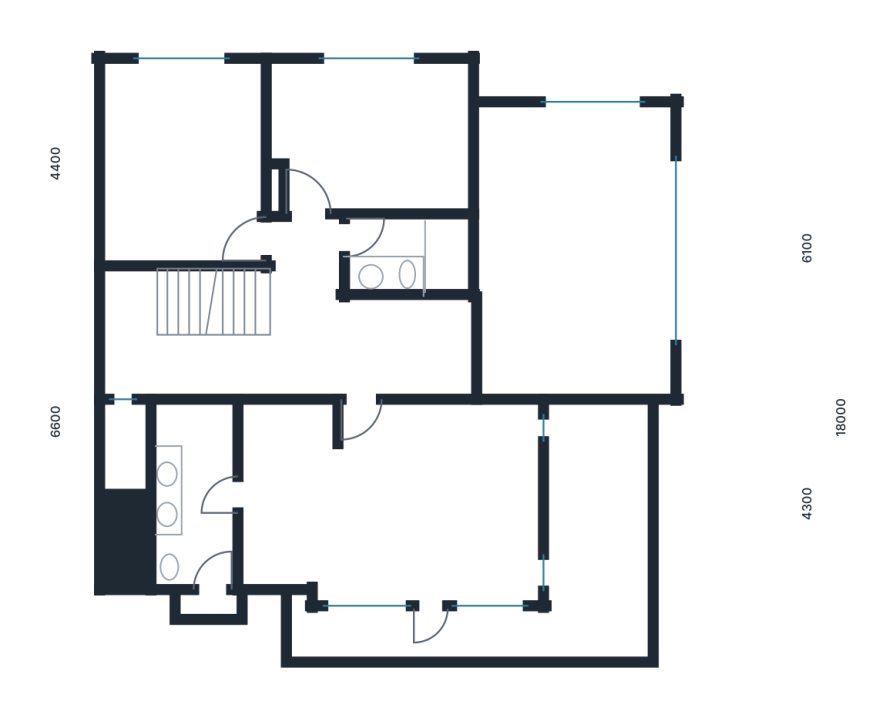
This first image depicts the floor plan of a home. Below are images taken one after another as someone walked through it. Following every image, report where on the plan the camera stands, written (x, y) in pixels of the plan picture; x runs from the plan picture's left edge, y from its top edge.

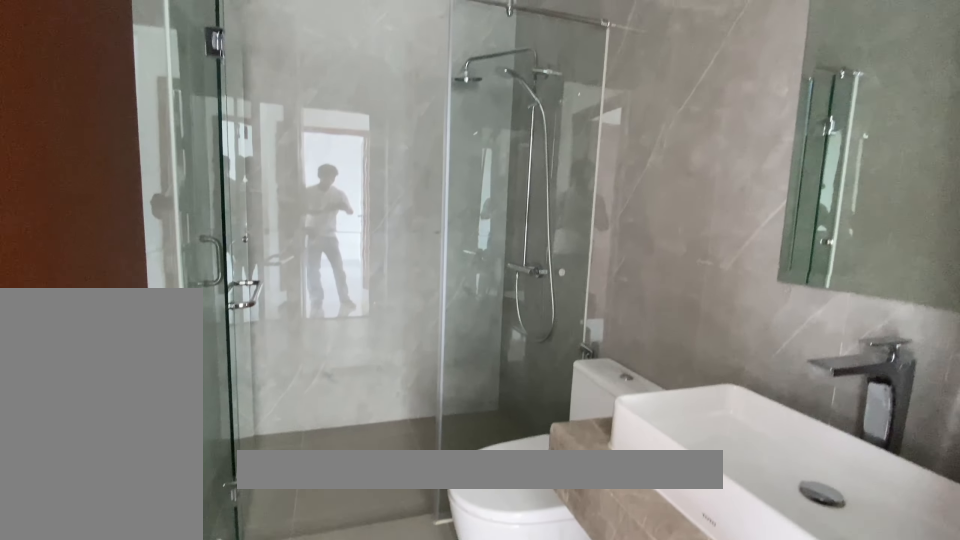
(426, 262)
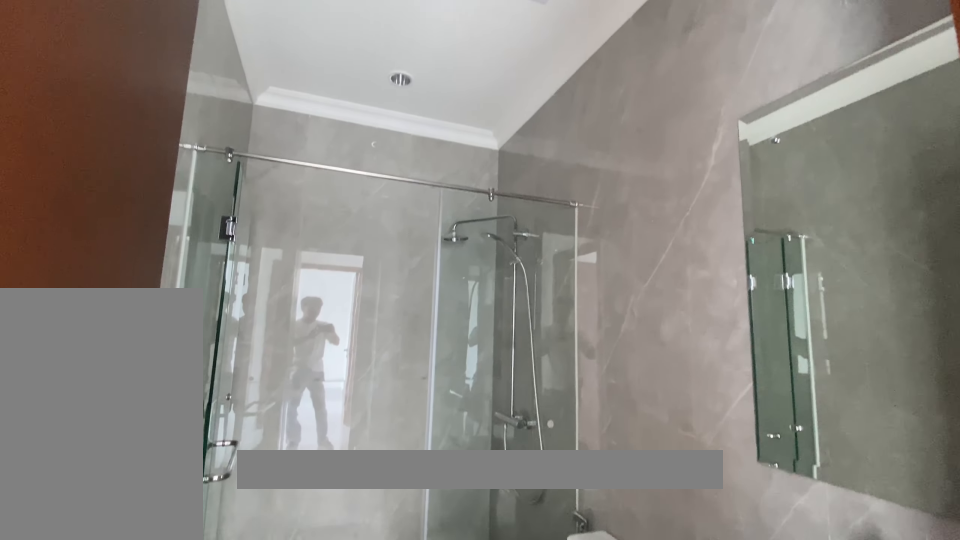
(426, 262)
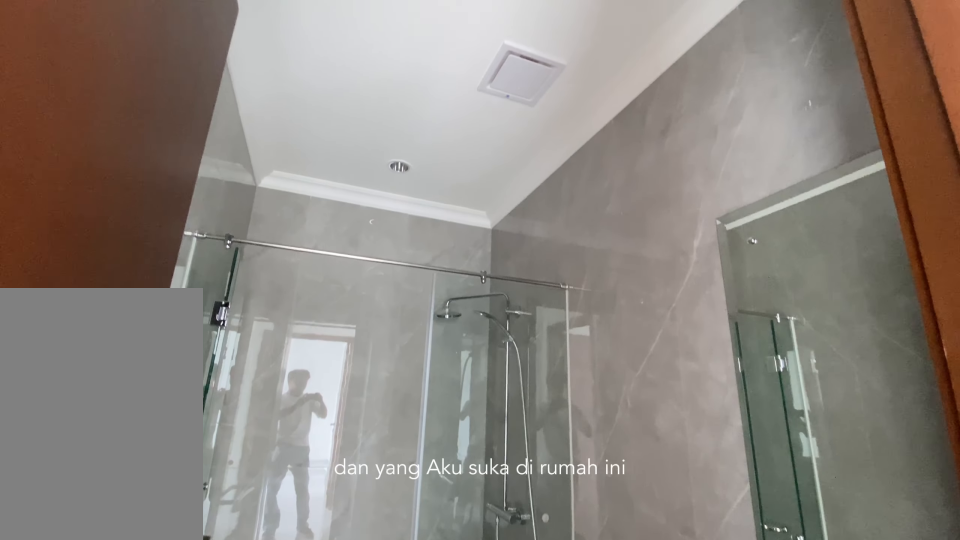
(426, 262)
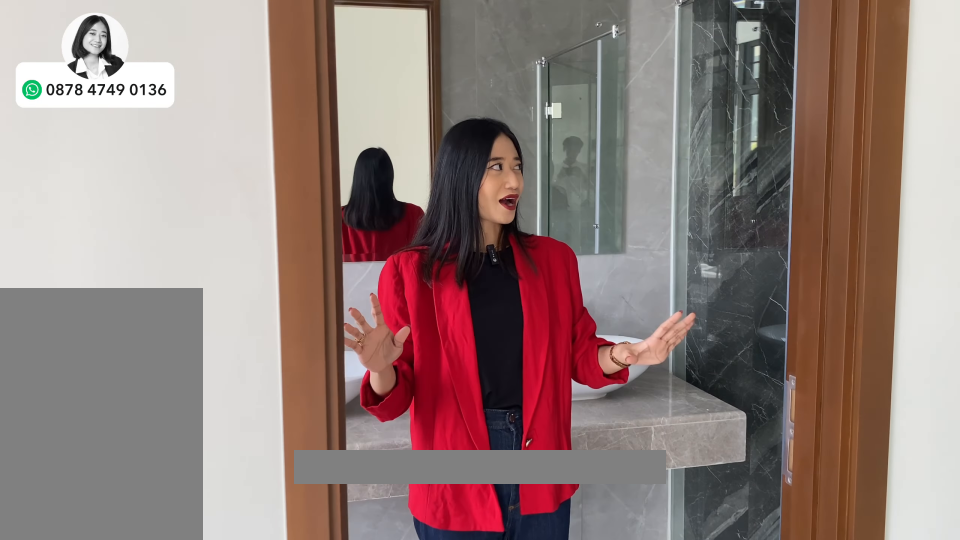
(206, 484)
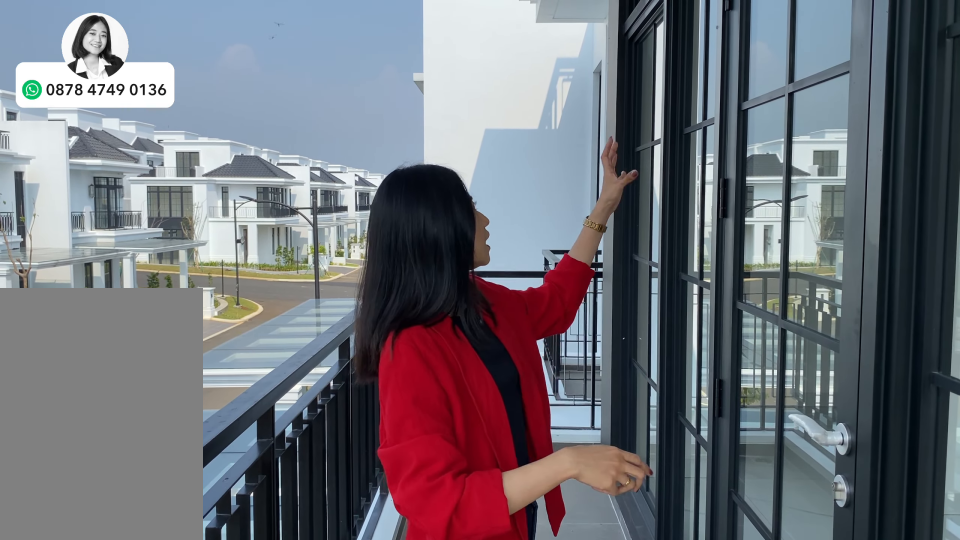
(469, 638)
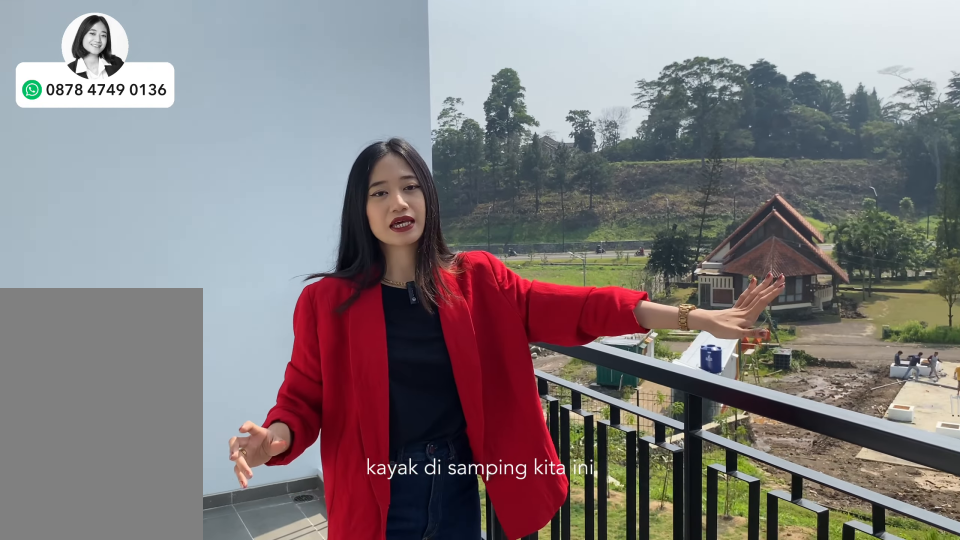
(610, 515)
